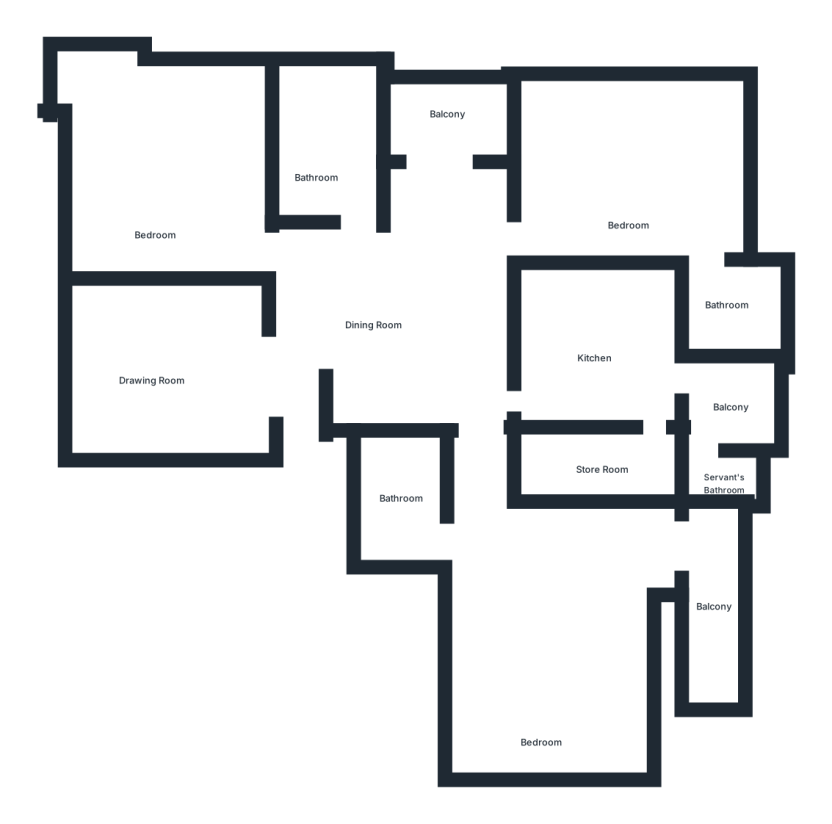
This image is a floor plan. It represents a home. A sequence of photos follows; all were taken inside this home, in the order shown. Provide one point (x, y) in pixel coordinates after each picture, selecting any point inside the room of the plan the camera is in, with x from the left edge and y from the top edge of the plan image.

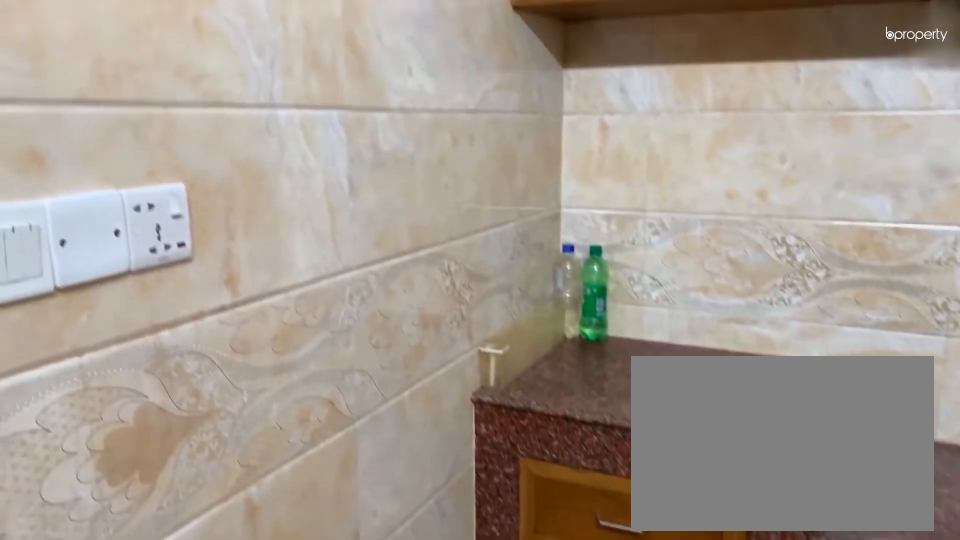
(599, 353)
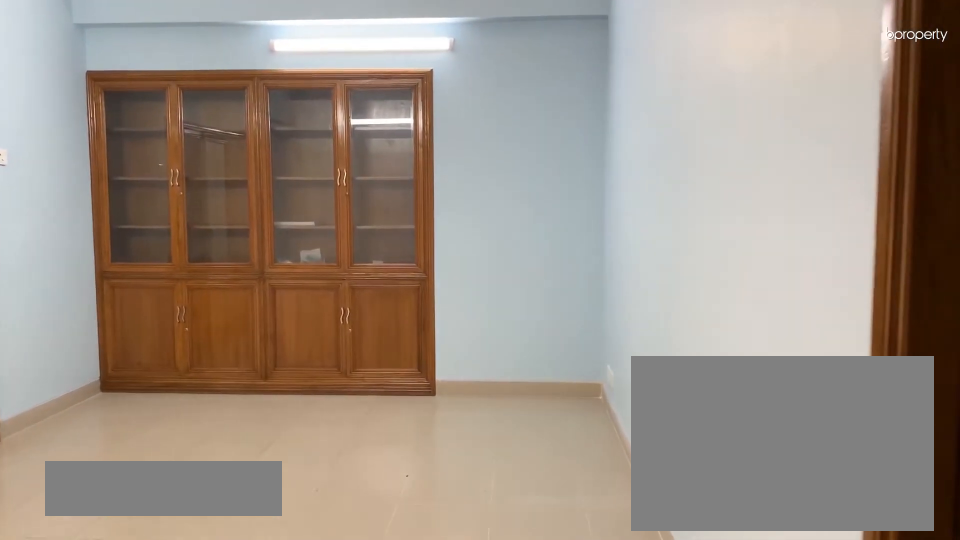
(496, 534)
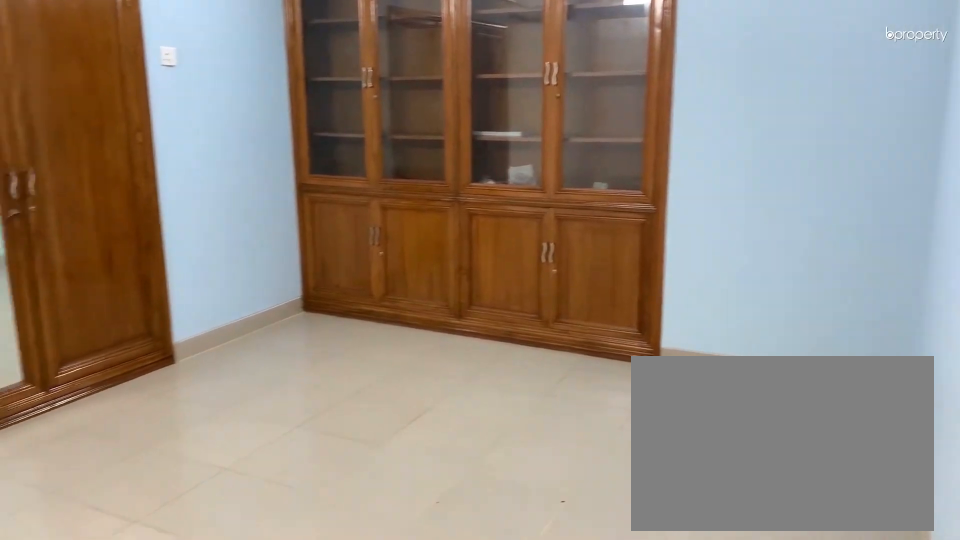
(552, 651)
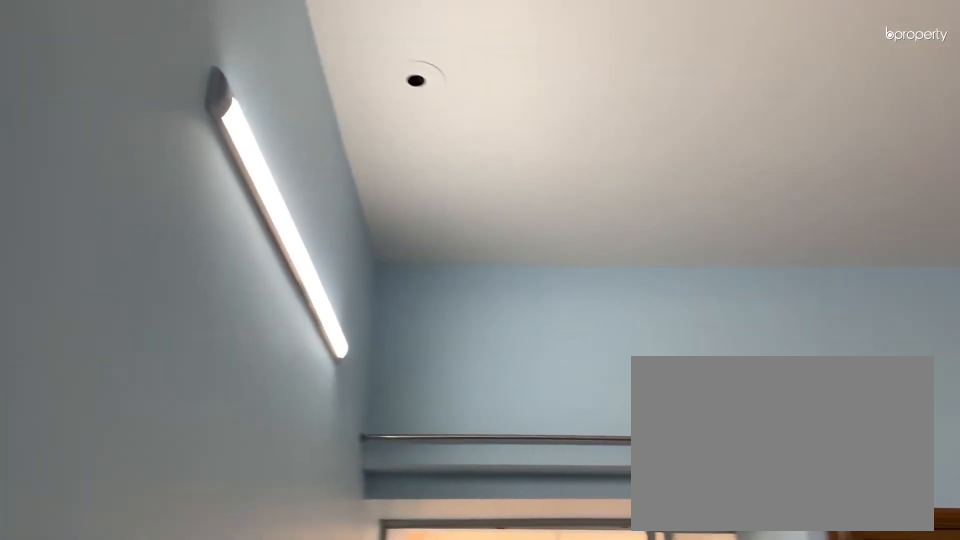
(552, 651)
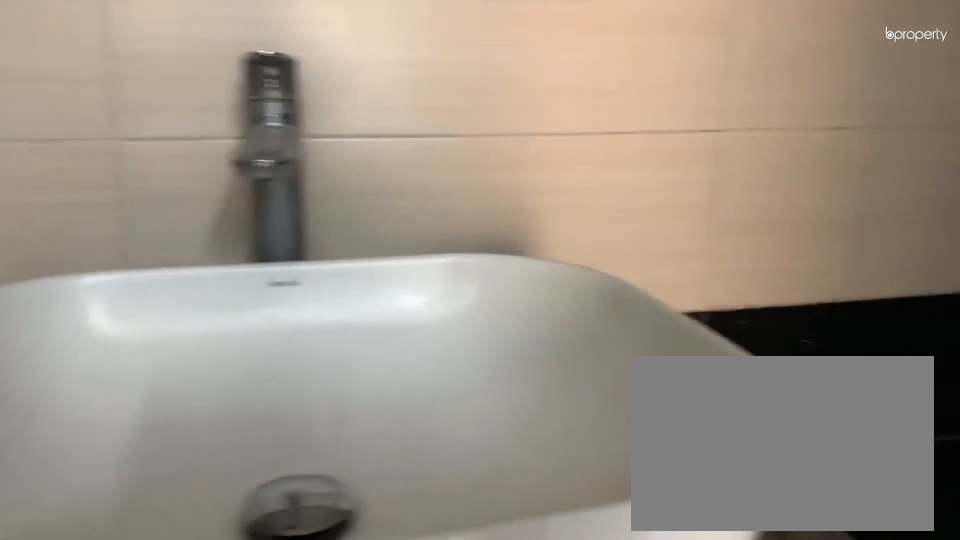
(394, 505)
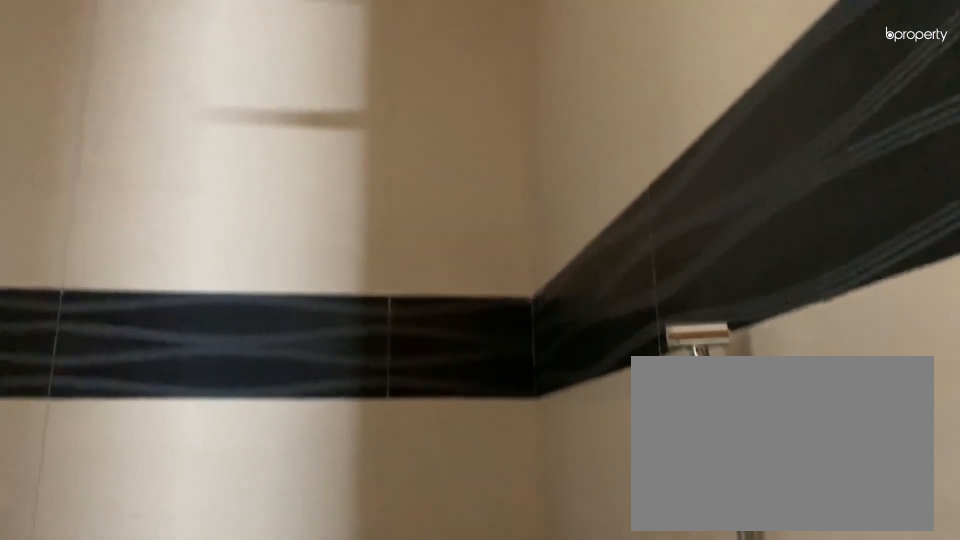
(394, 505)
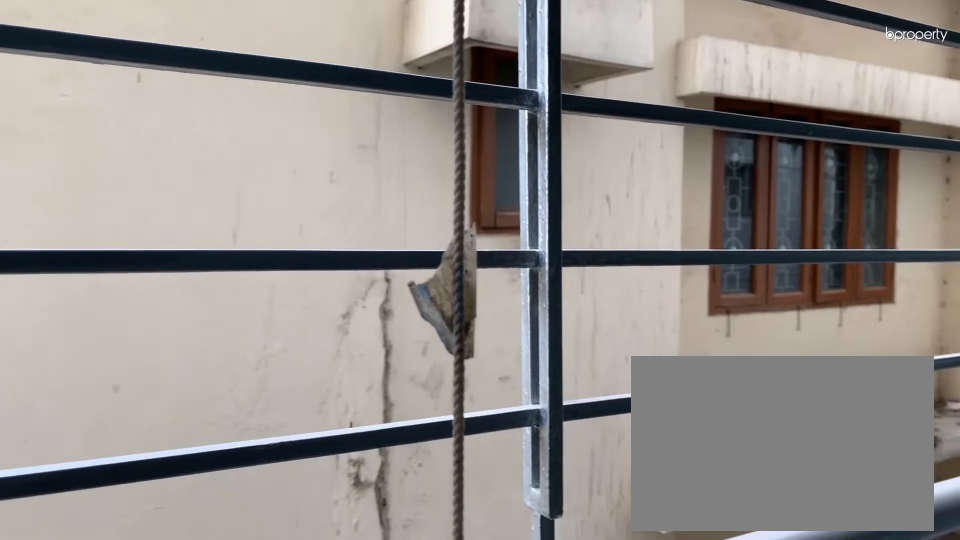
(710, 623)
